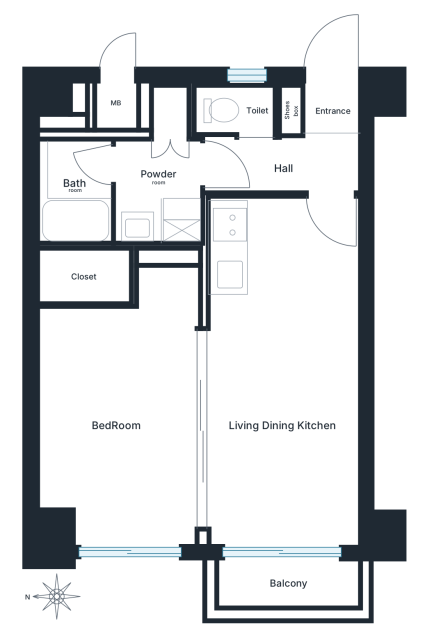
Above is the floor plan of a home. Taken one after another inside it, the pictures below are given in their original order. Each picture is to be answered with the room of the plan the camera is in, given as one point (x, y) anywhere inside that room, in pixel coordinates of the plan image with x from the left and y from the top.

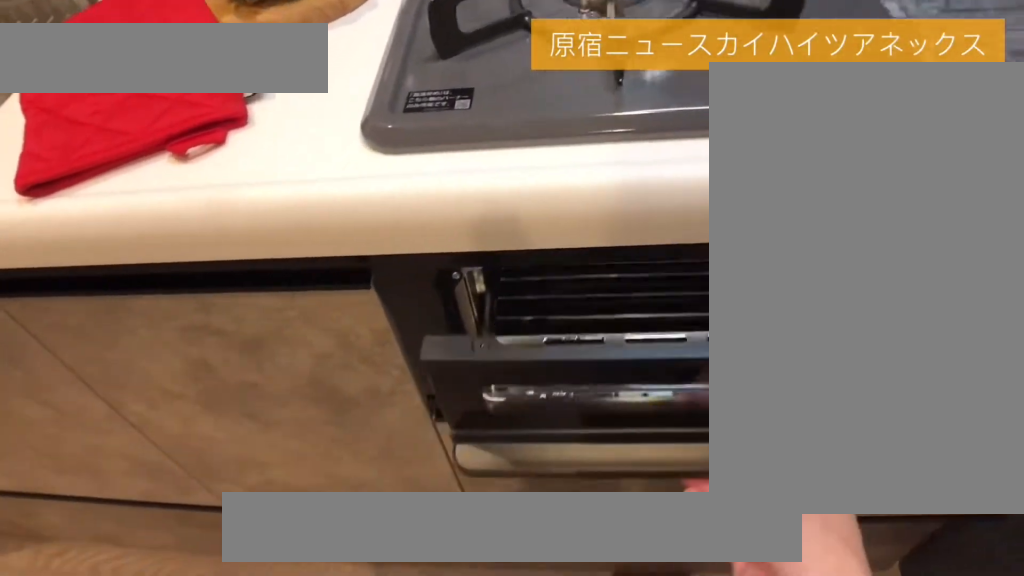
(286, 253)
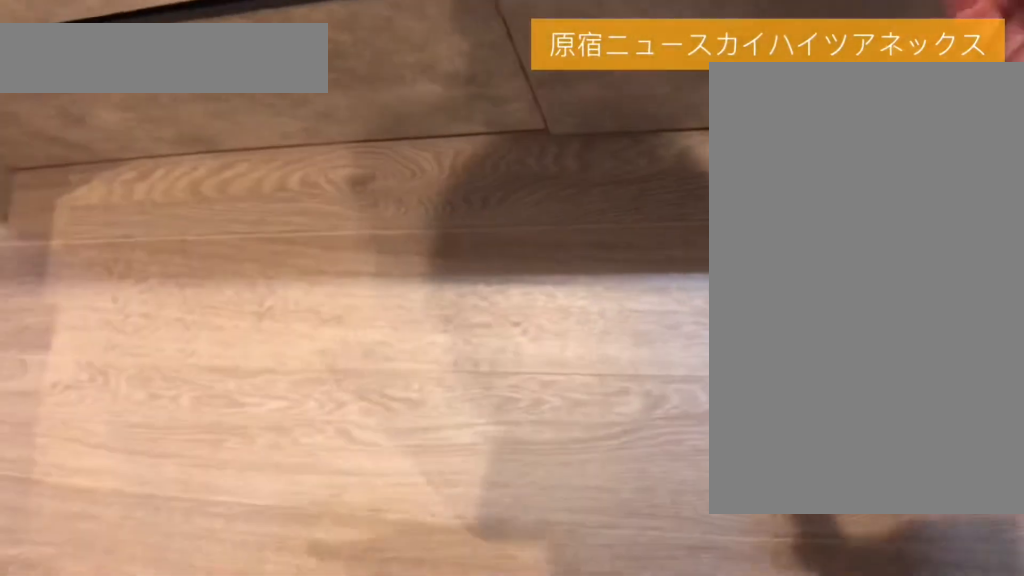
(287, 254)
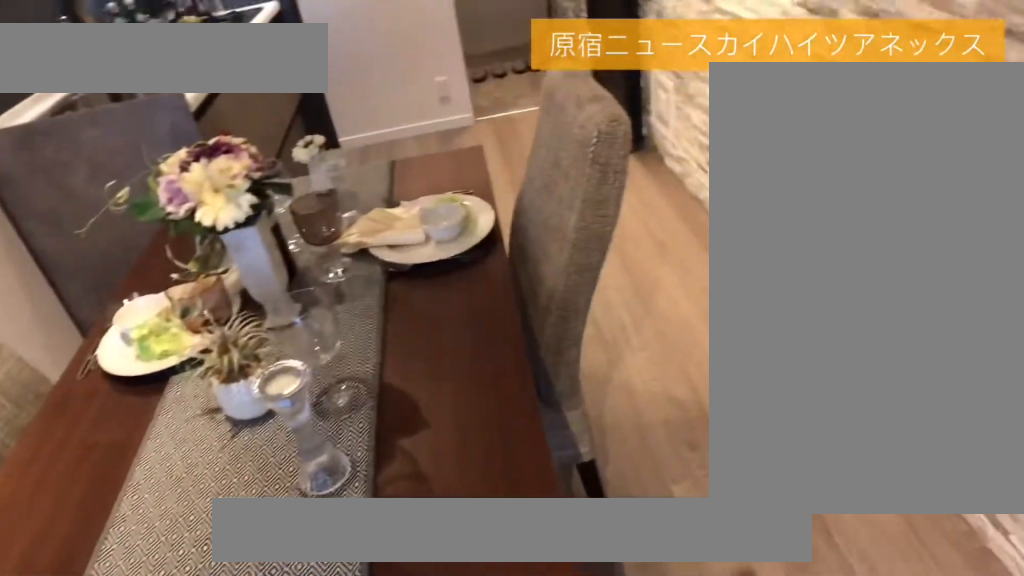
(286, 427)
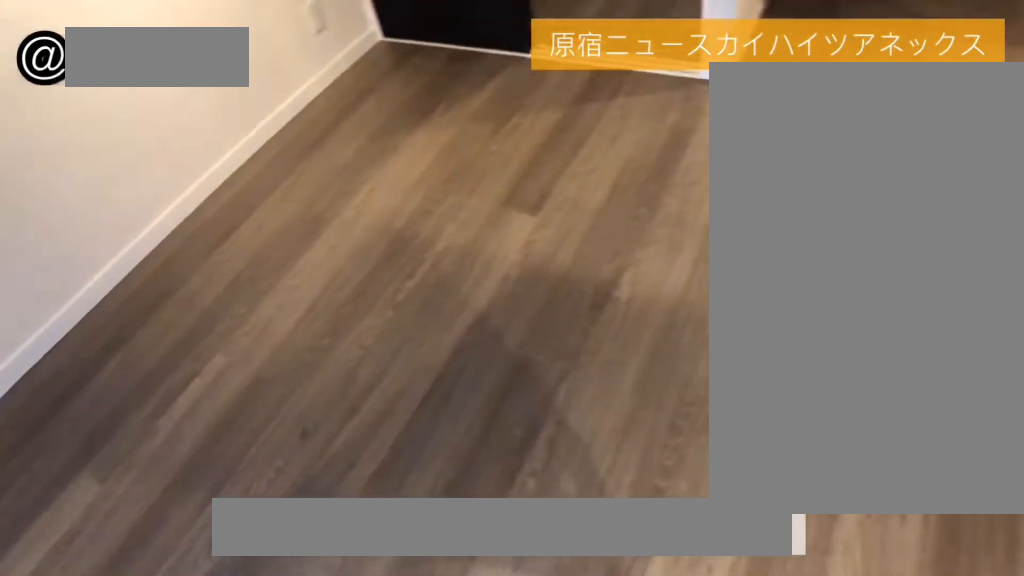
(121, 425)
